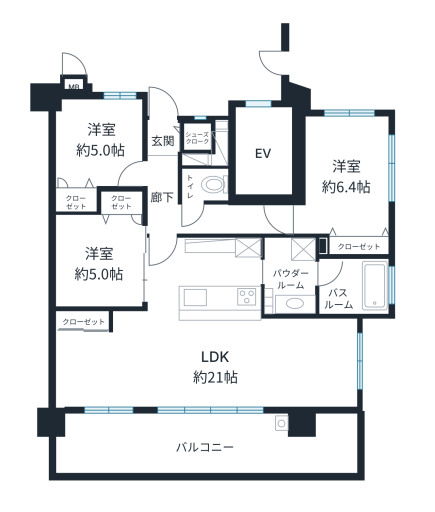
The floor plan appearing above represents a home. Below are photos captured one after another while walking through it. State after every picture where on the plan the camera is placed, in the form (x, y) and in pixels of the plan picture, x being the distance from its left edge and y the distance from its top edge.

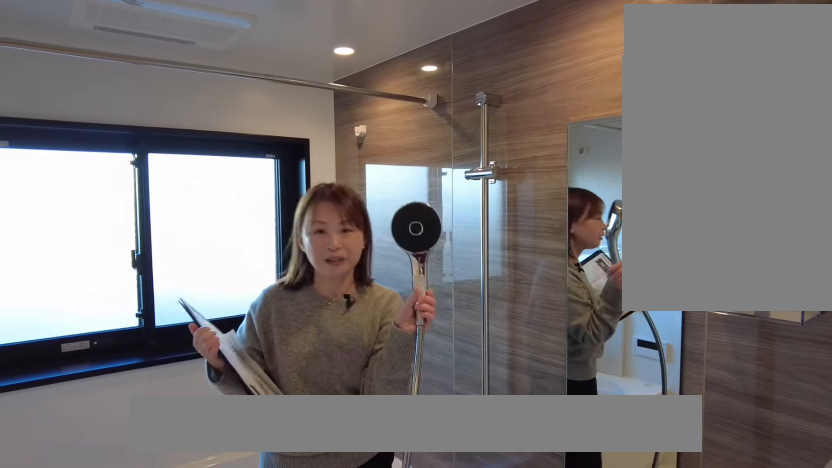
(344, 298)
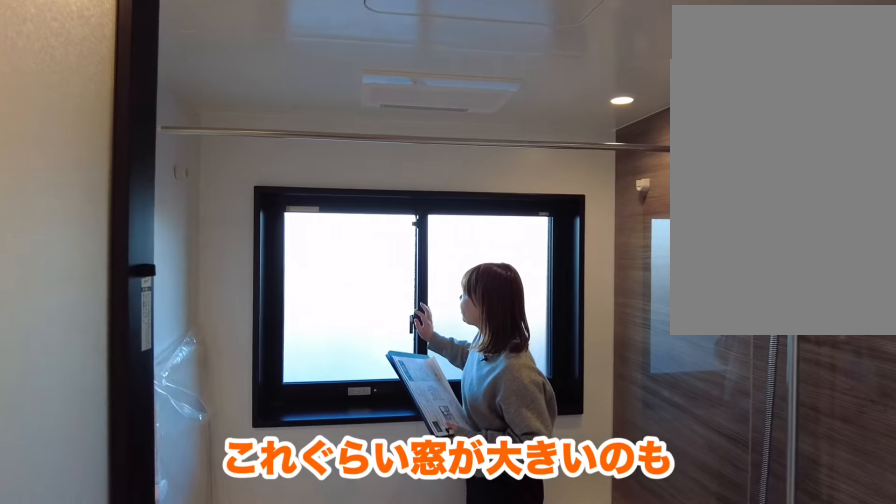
(342, 302)
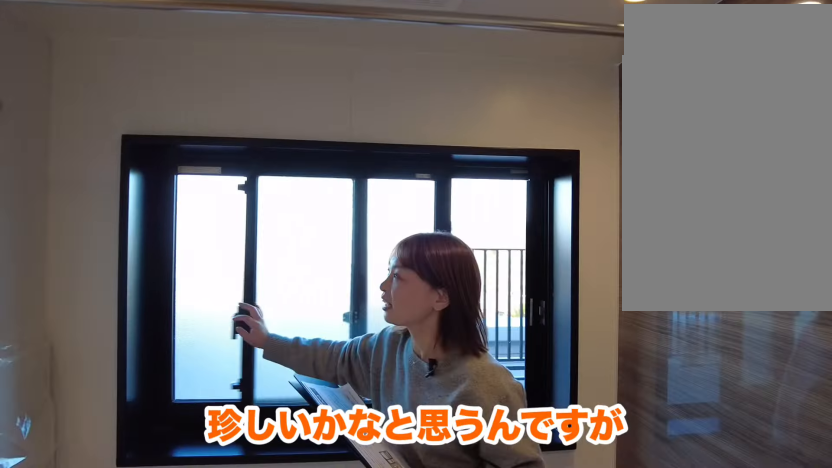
(344, 299)
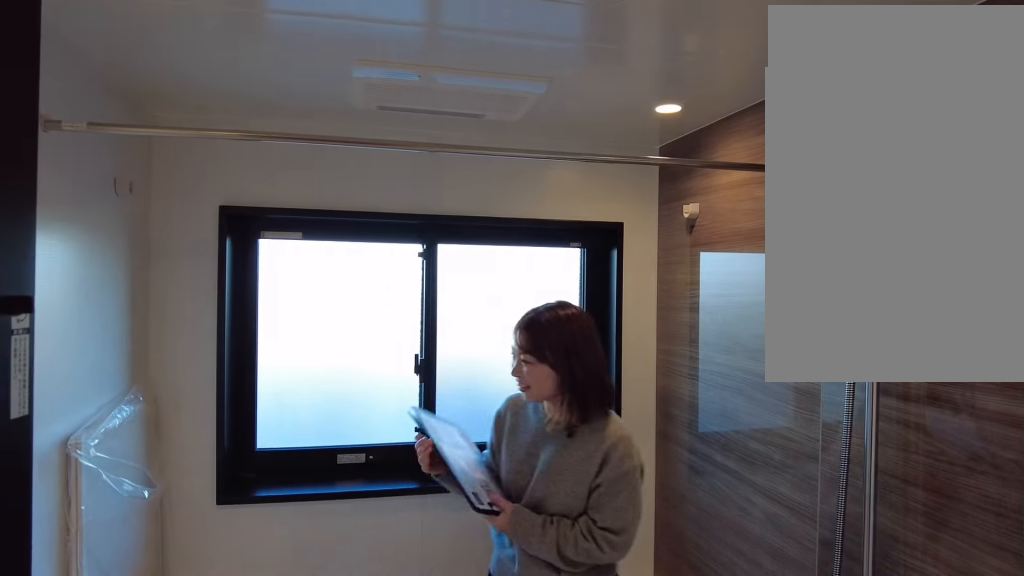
(341, 303)
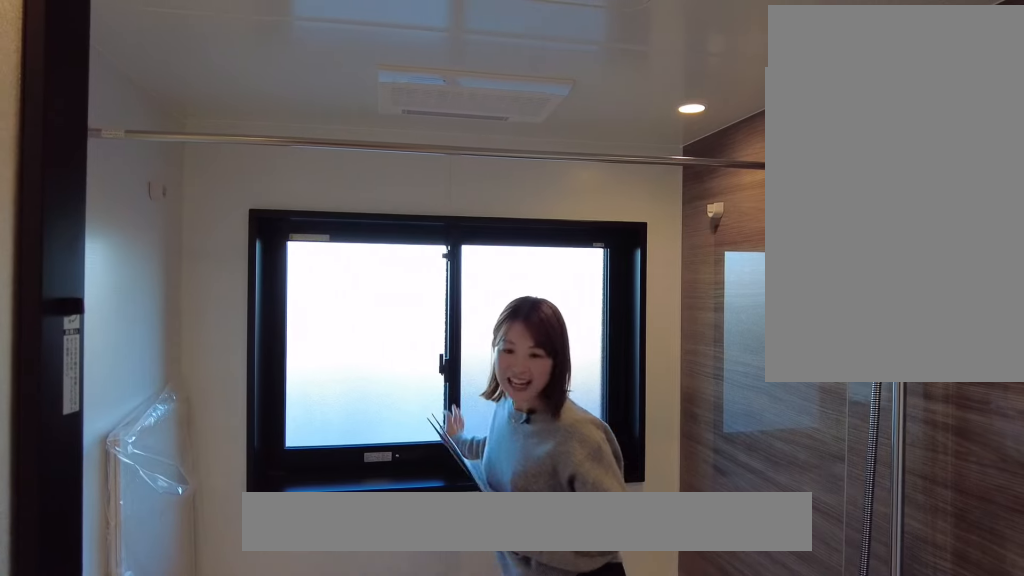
(342, 303)
